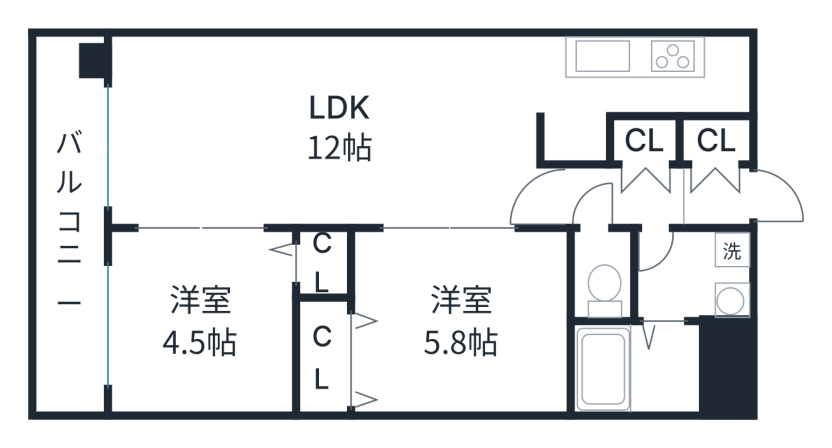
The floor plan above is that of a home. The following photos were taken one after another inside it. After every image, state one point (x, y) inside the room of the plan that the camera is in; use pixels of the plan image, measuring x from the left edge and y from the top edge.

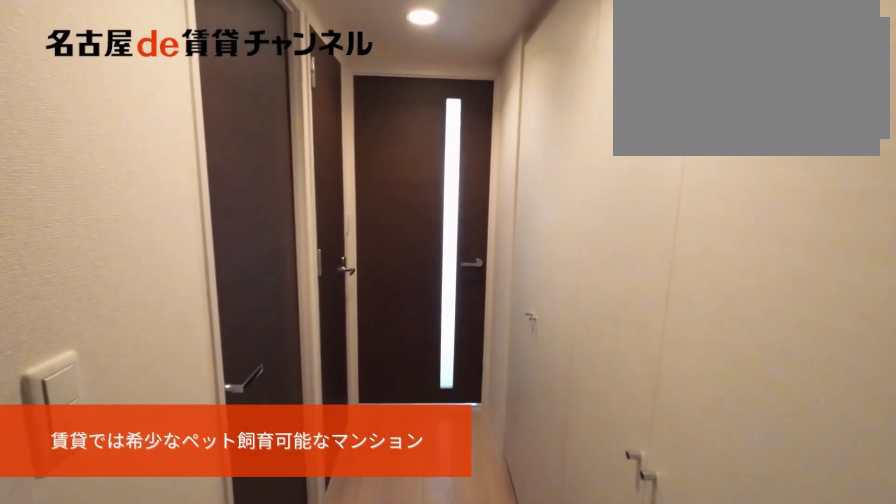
(680, 171)
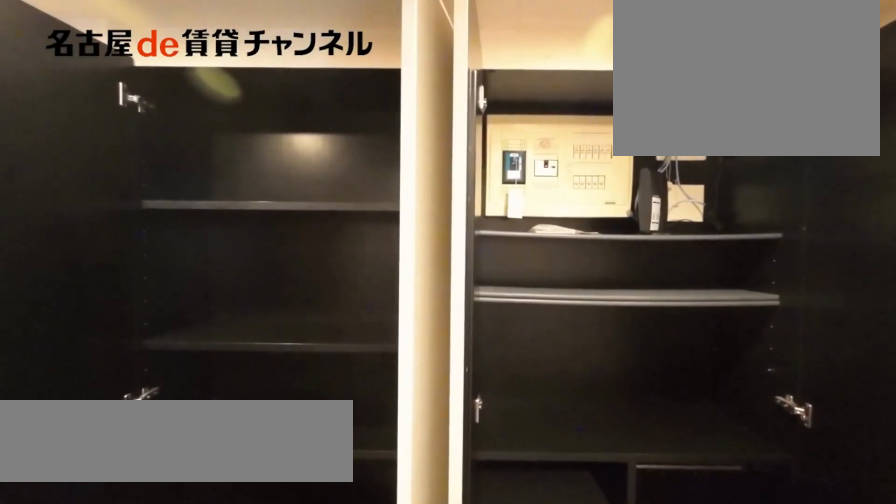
(680, 171)
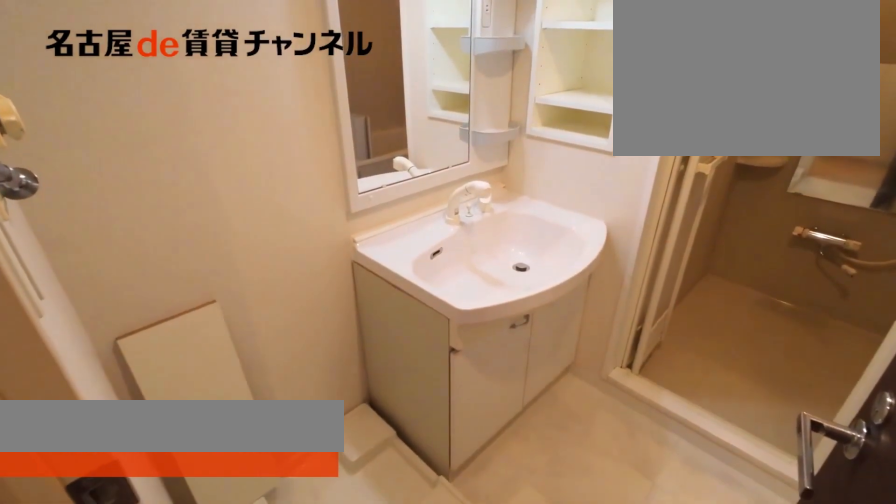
(694, 275)
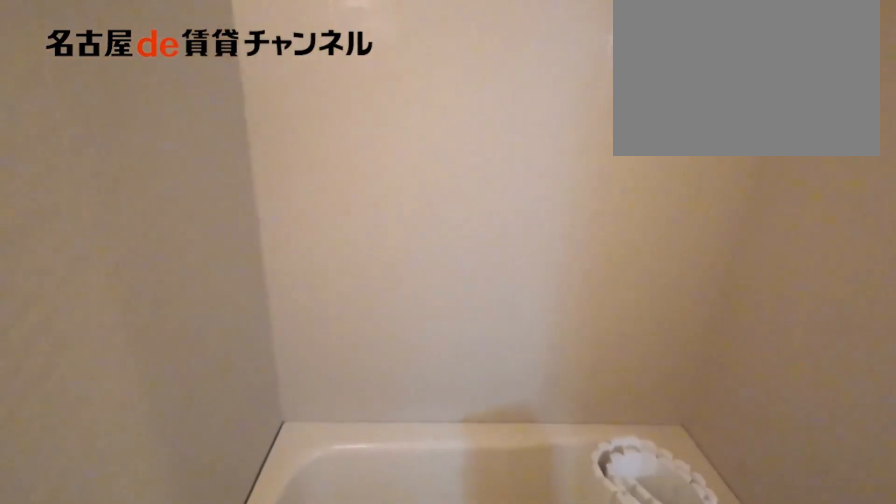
(634, 366)
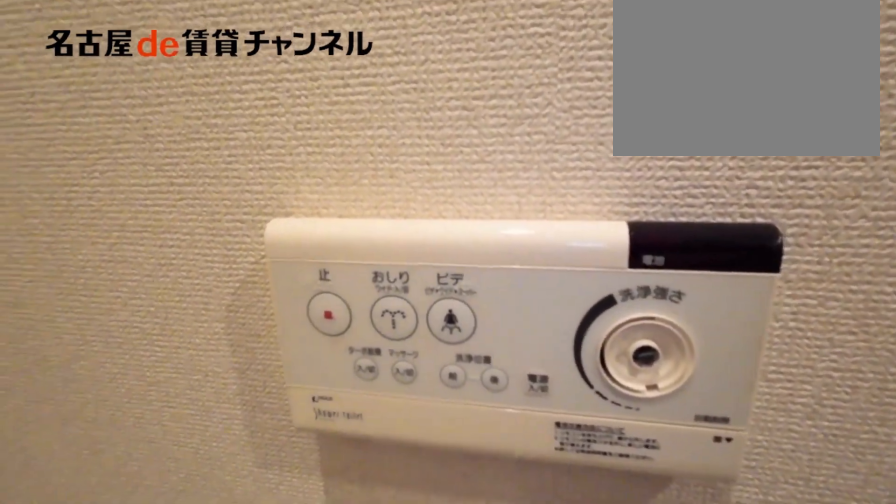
(602, 274)
